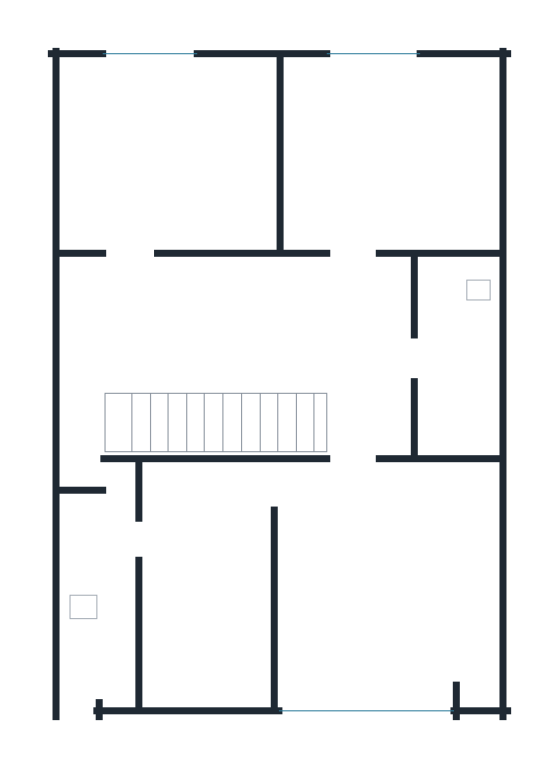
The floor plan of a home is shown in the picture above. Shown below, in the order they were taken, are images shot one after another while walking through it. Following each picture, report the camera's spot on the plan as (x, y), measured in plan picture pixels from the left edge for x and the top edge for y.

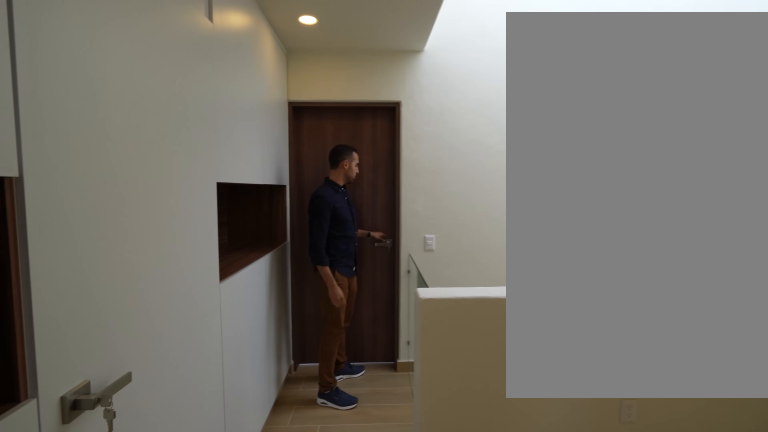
(342, 320)
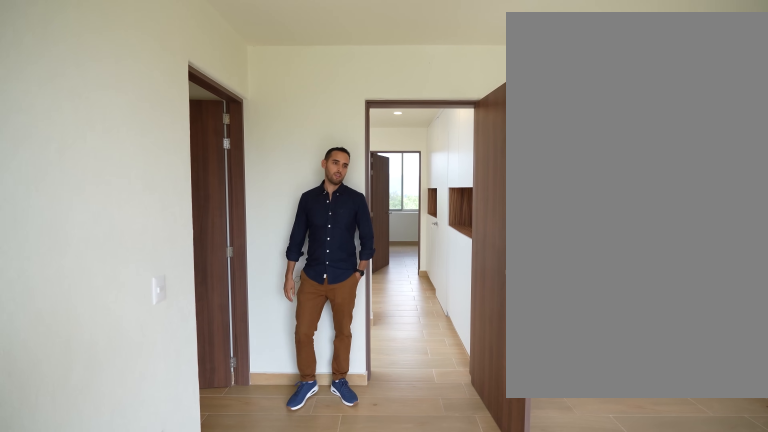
(341, 688)
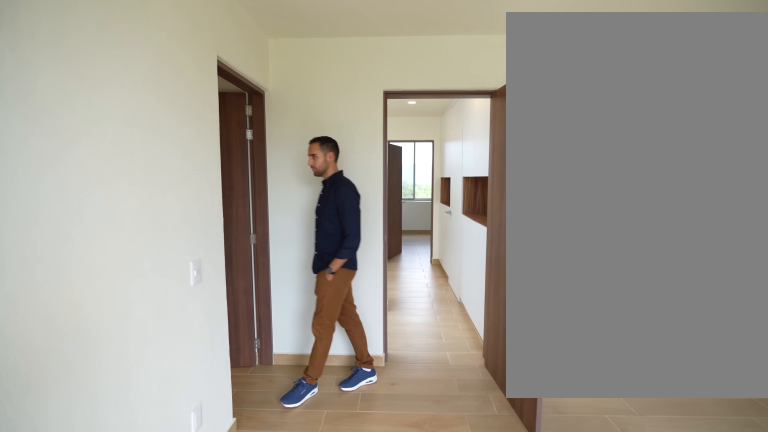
(341, 689)
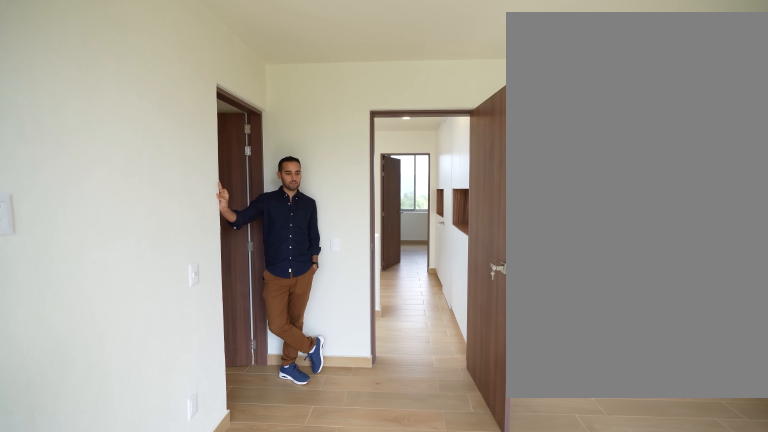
(345, 688)
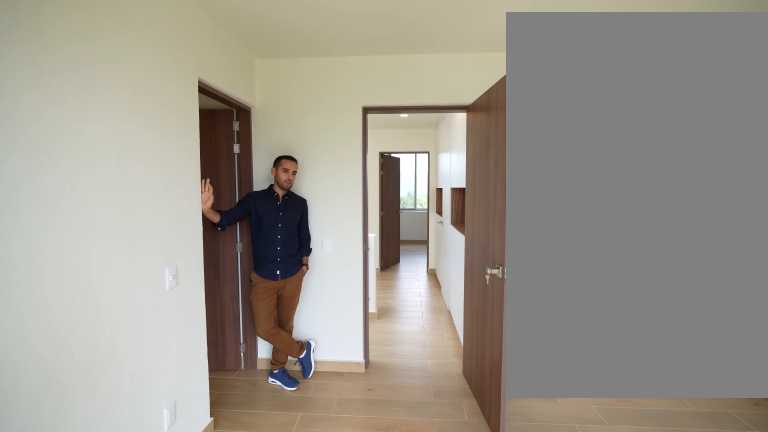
(345, 688)
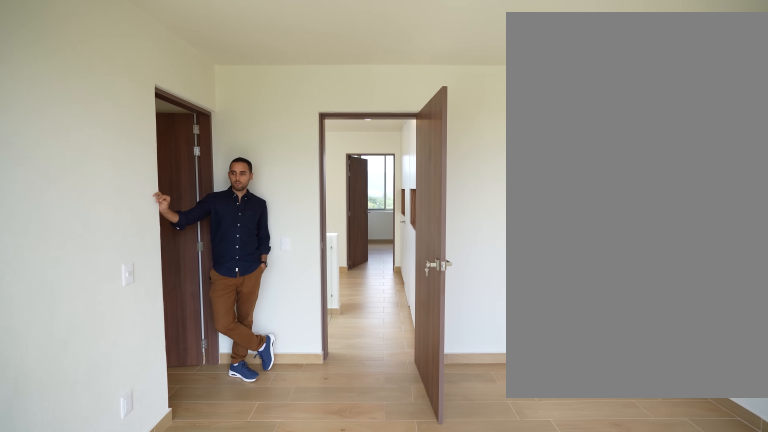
(347, 689)
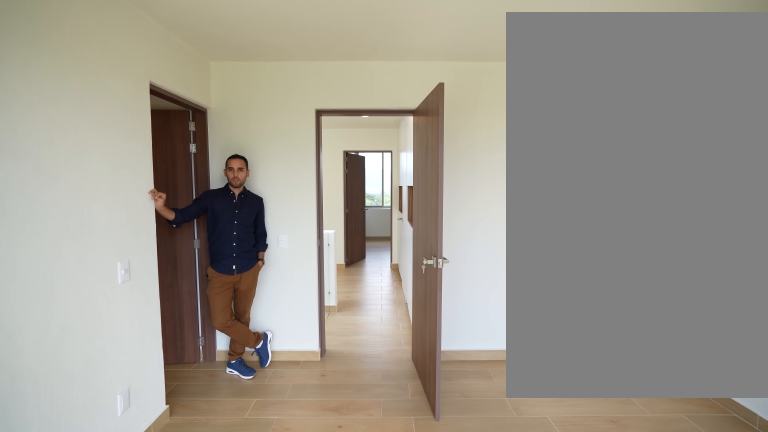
(348, 689)
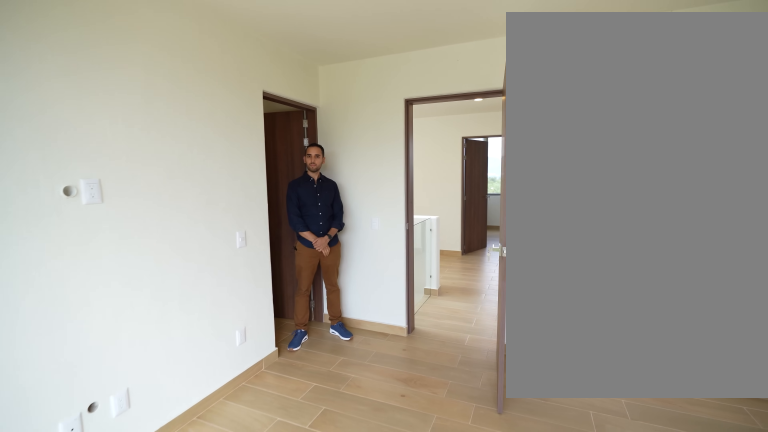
(353, 625)
